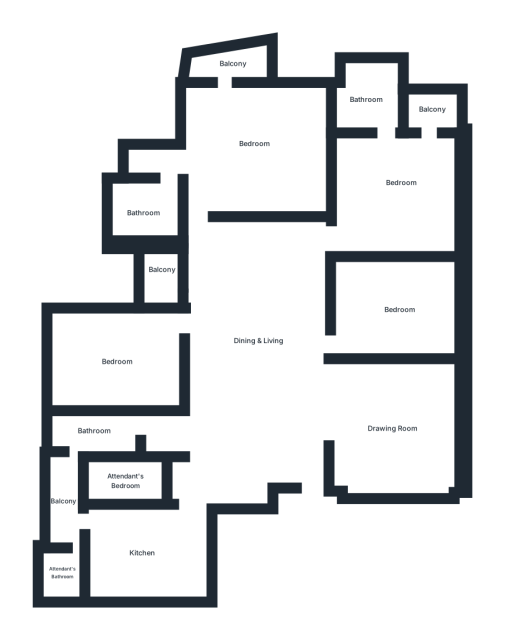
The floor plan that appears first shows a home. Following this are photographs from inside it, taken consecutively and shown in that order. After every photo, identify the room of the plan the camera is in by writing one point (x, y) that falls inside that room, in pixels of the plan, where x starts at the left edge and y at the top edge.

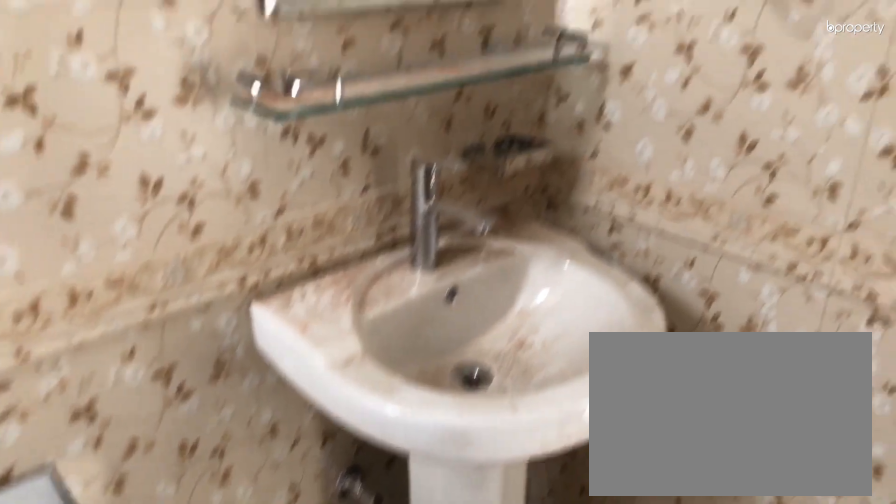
(148, 210)
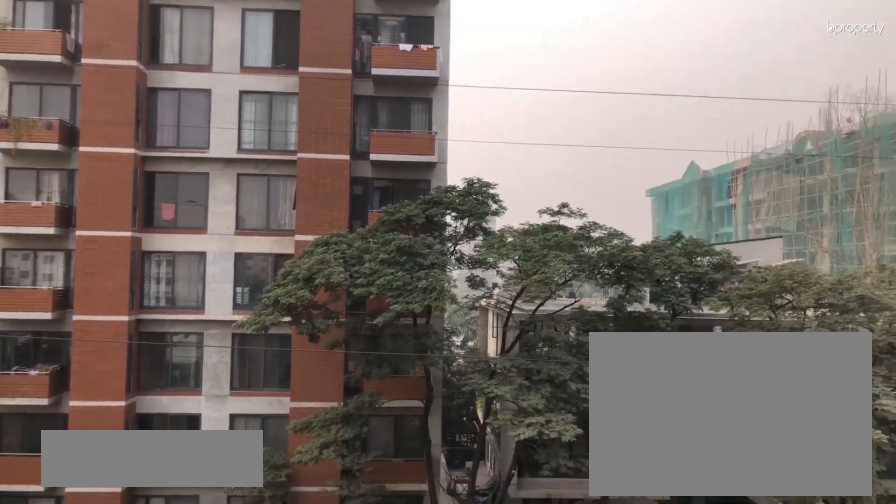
(233, 63)
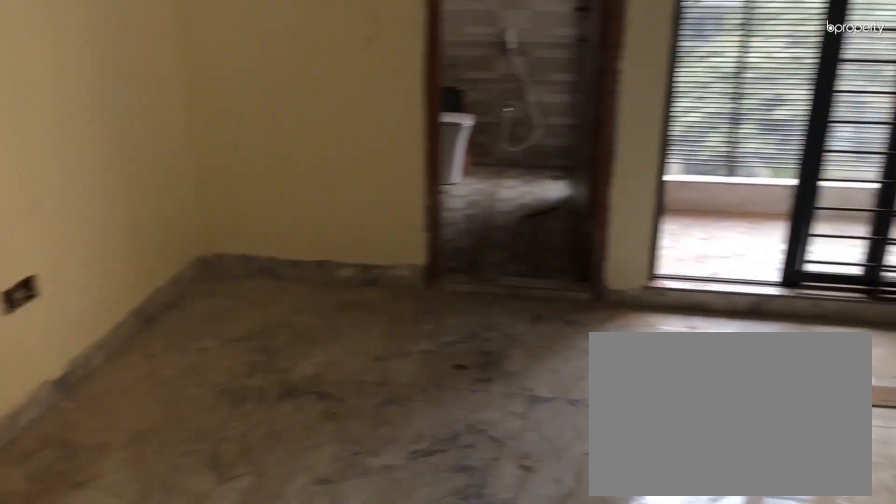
(391, 190)
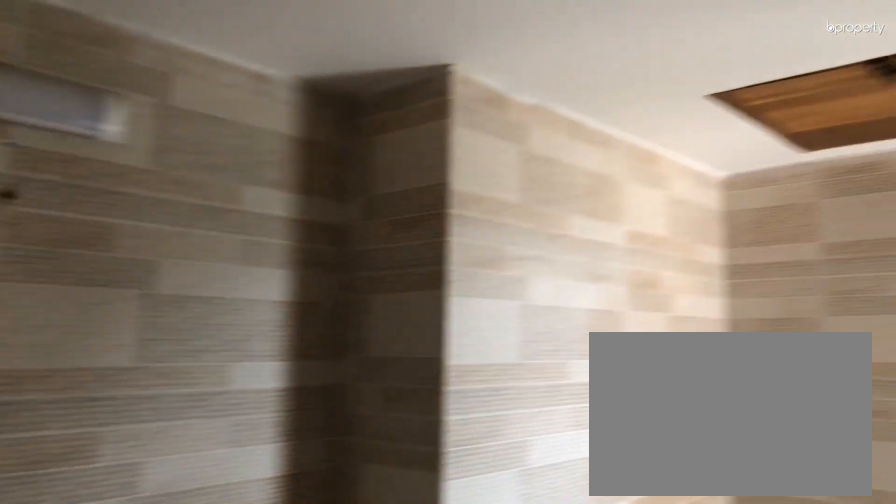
(367, 100)
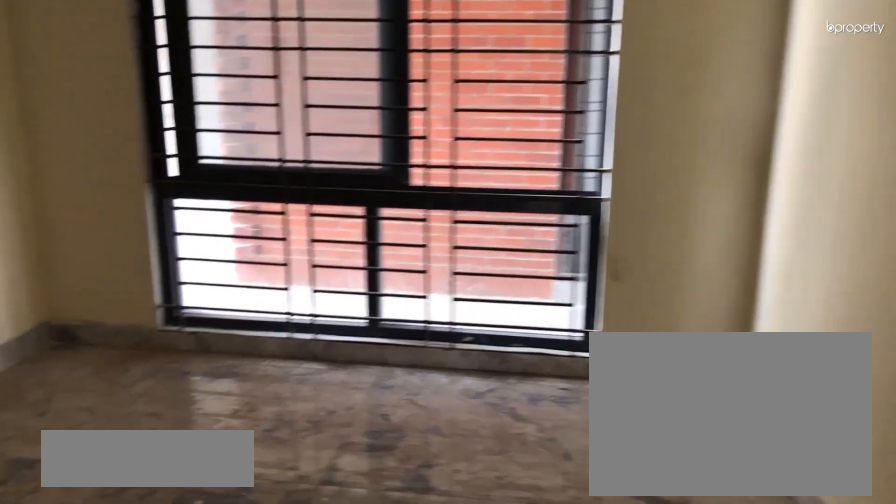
(391, 306)
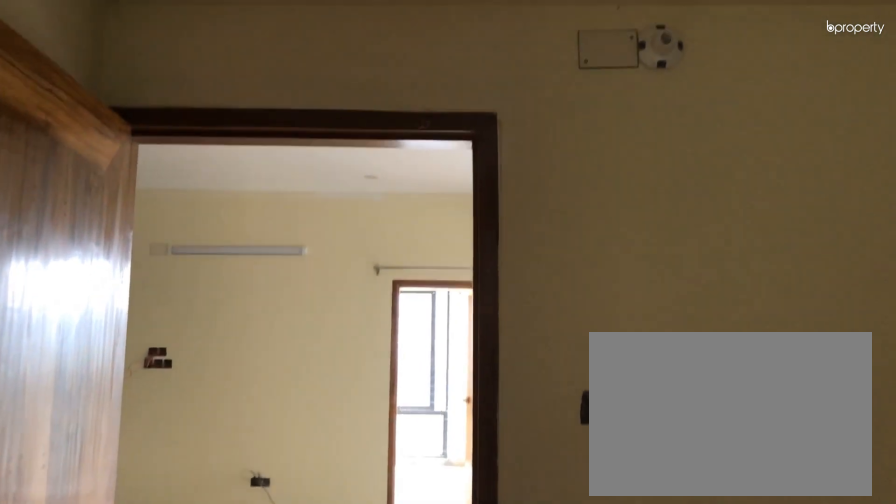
(391, 306)
